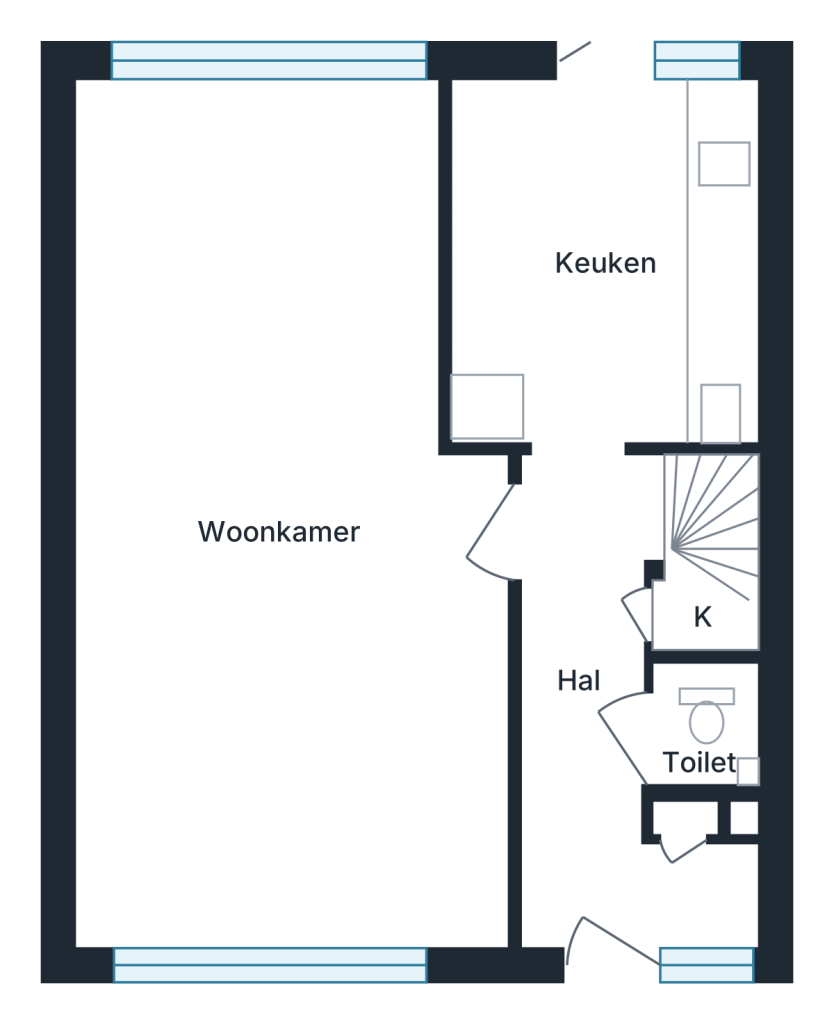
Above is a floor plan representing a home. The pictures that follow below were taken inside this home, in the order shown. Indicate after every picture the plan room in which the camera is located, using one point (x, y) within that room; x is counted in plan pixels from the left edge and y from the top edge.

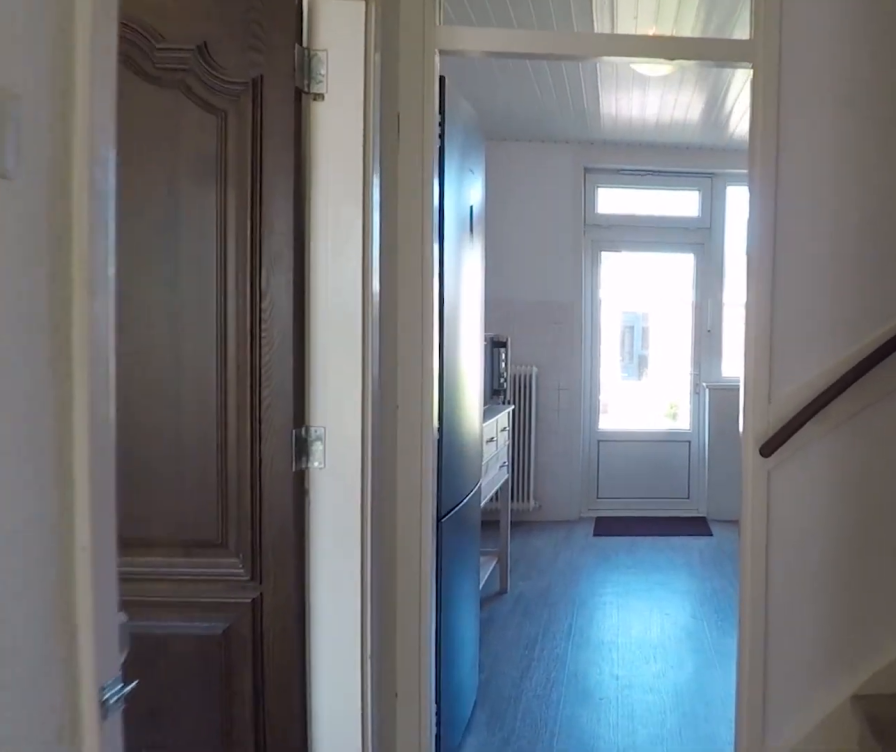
(601, 726)
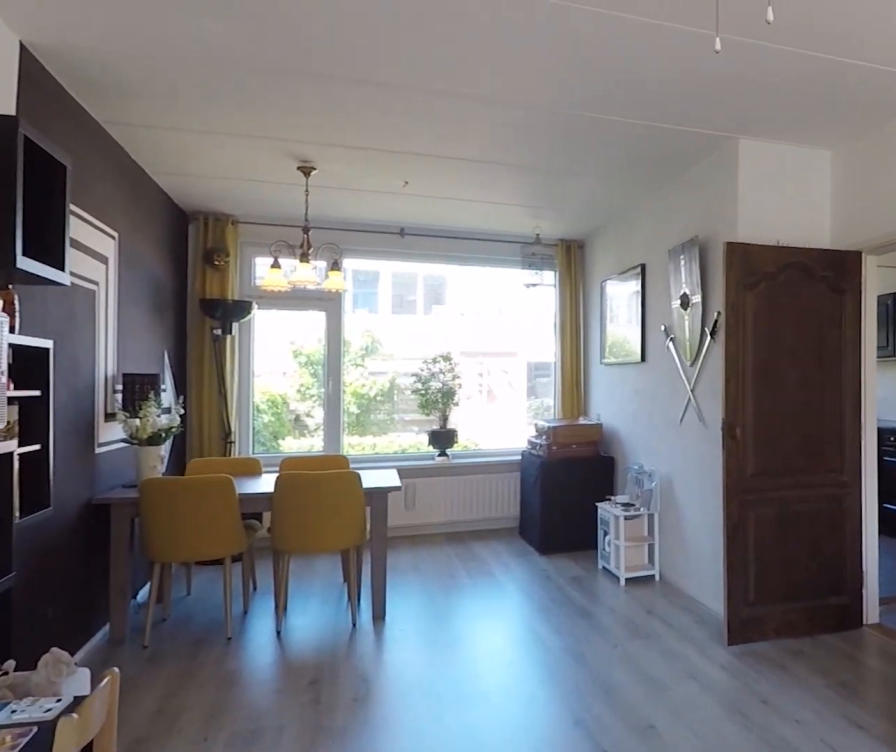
(294, 766)
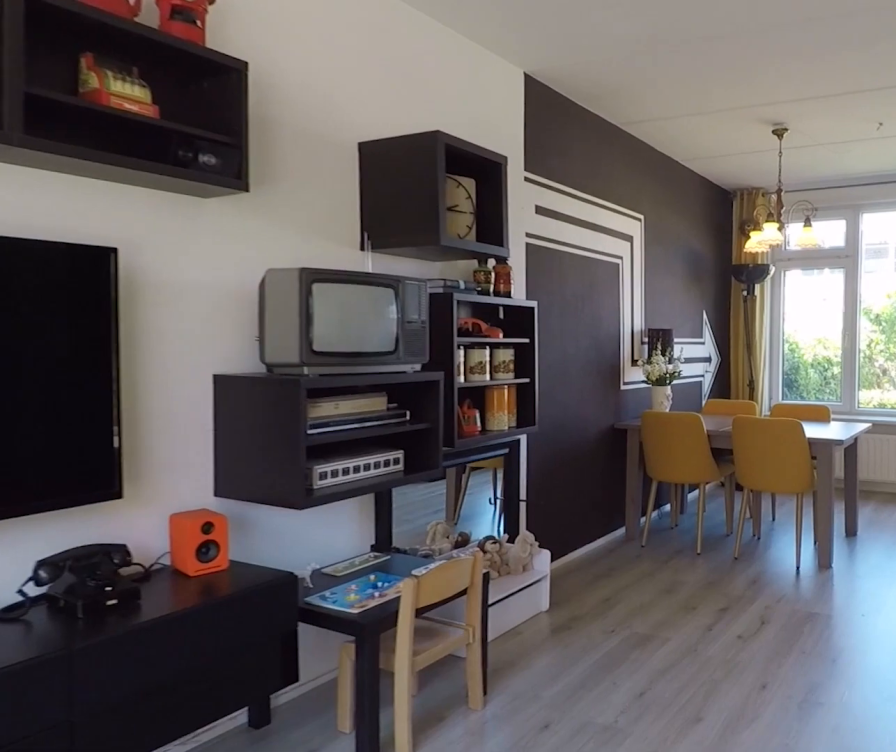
(294, 766)
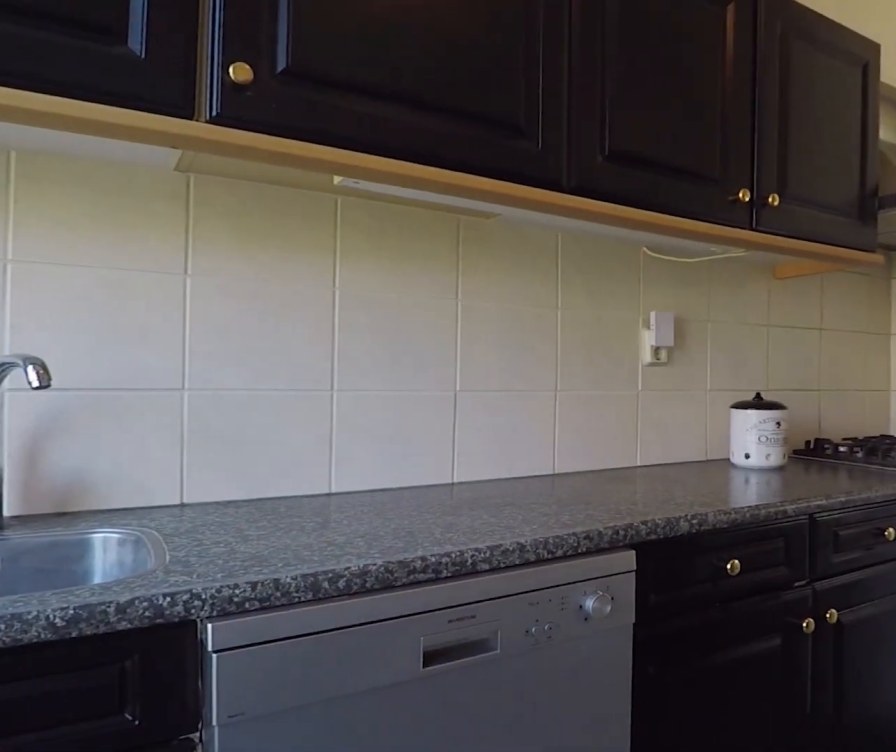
(604, 257)
